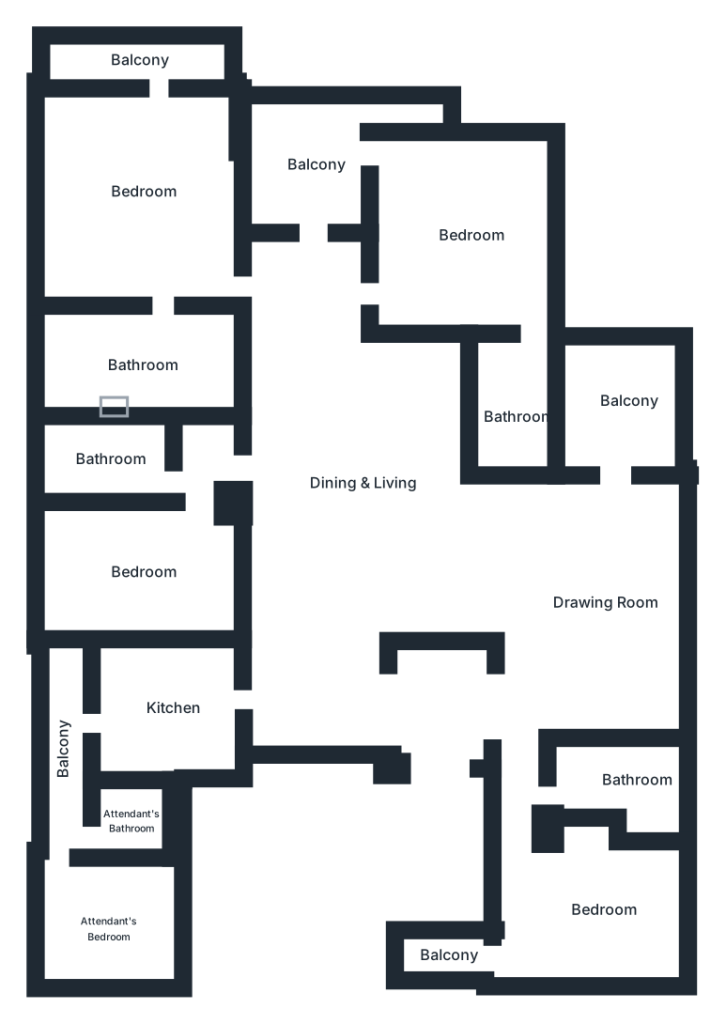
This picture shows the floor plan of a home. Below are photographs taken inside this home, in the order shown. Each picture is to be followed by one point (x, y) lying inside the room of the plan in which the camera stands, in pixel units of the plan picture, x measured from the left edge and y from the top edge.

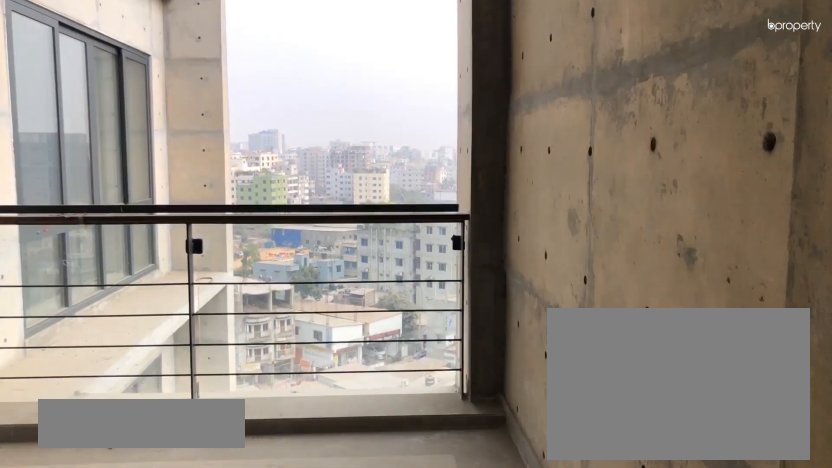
(617, 402)
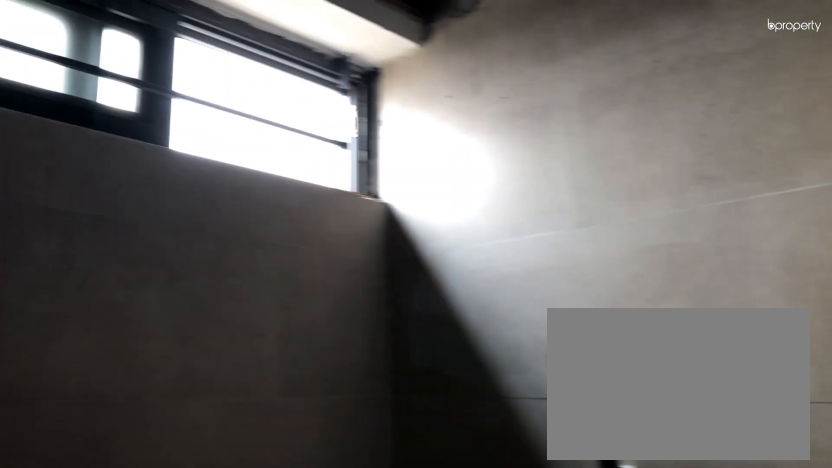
(635, 782)
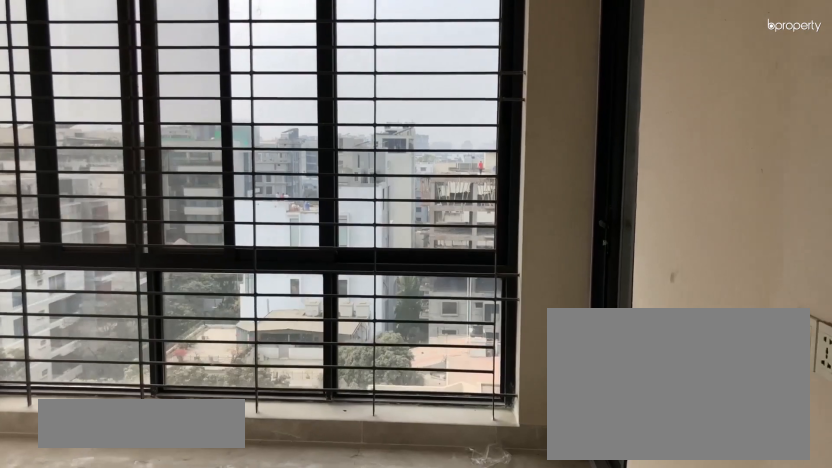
(596, 910)
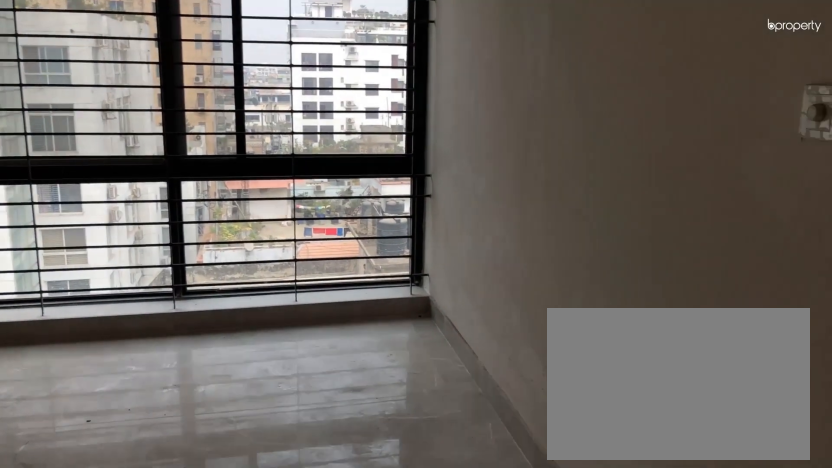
(135, 569)
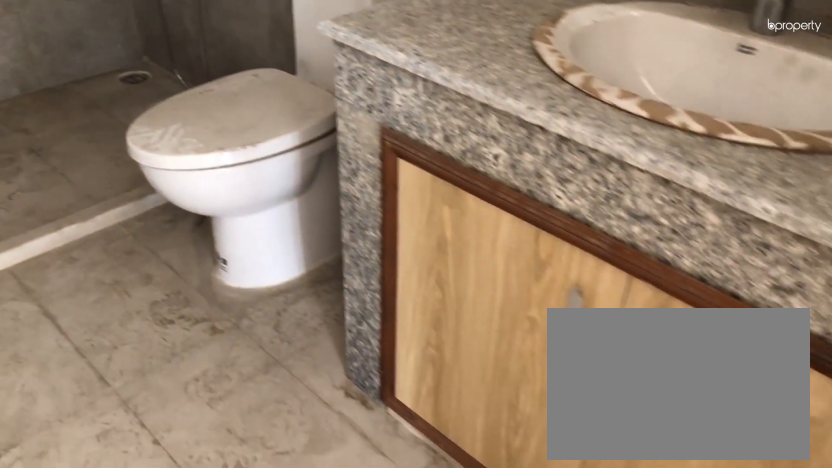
(511, 407)
